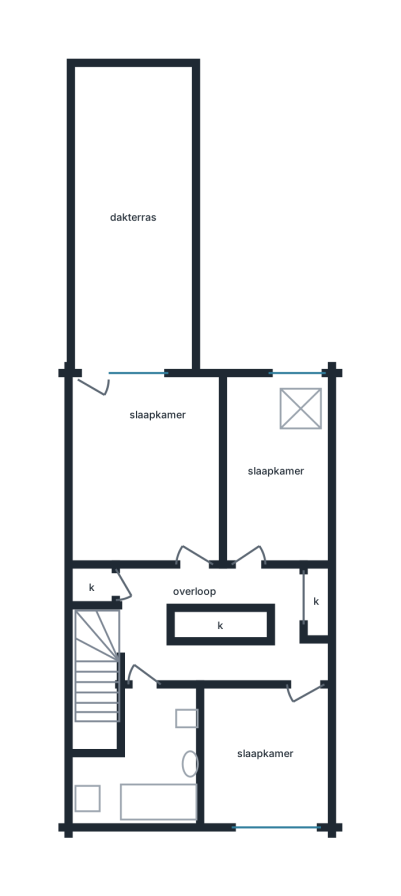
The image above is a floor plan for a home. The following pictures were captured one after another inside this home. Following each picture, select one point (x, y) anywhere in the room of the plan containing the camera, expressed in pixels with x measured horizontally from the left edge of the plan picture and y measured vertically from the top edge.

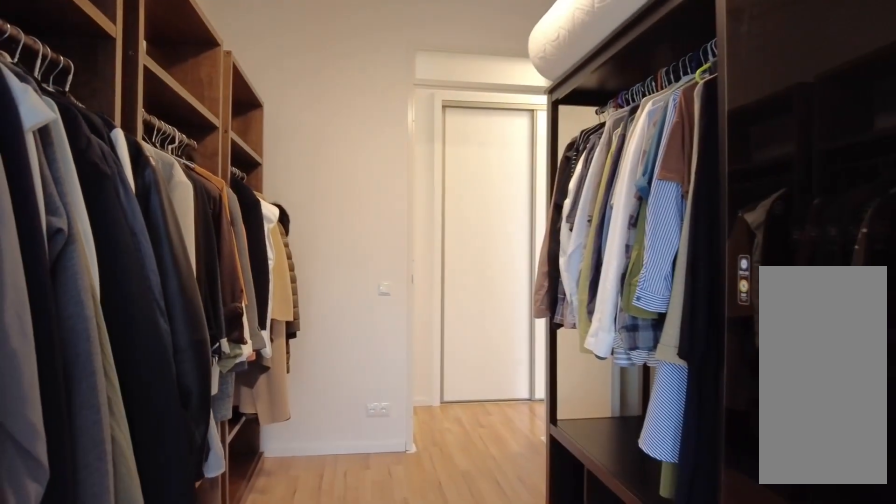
(277, 471)
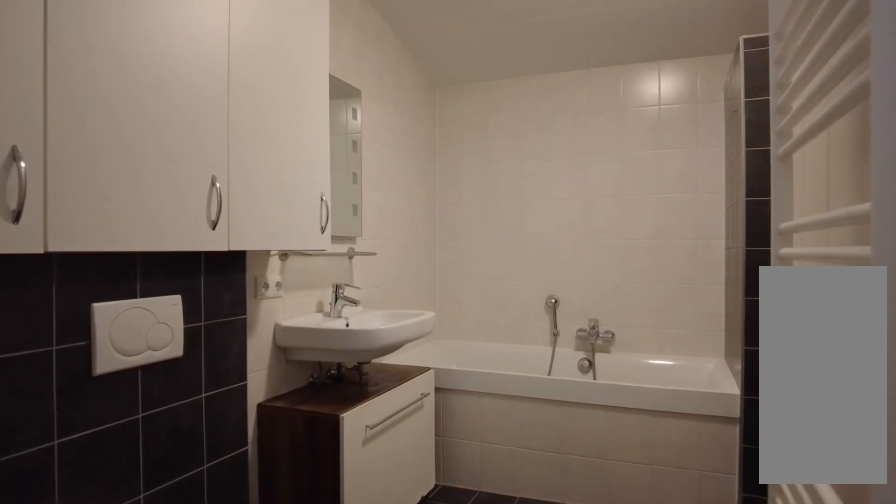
(145, 755)
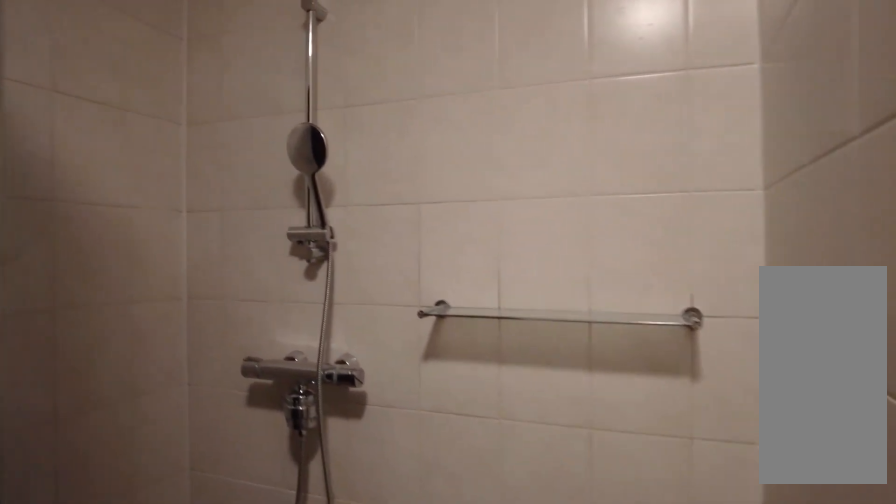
(145, 755)
